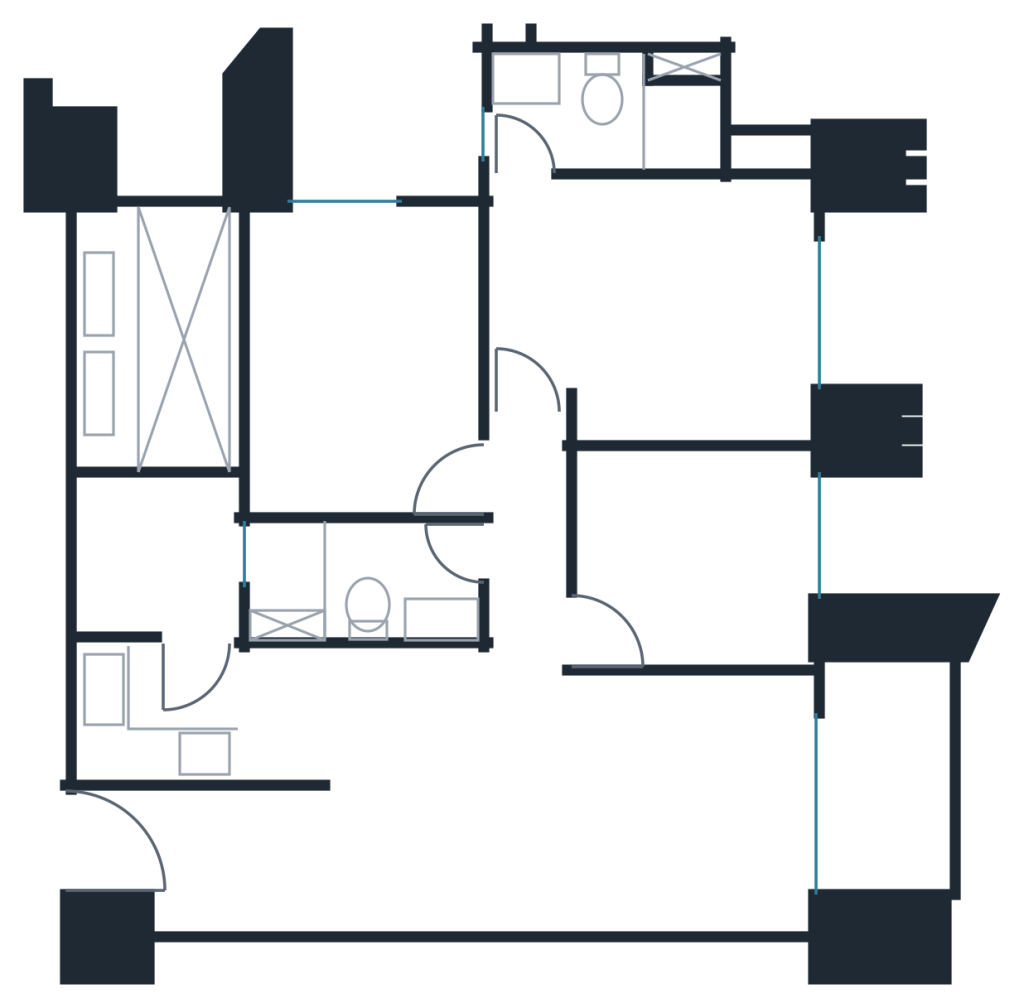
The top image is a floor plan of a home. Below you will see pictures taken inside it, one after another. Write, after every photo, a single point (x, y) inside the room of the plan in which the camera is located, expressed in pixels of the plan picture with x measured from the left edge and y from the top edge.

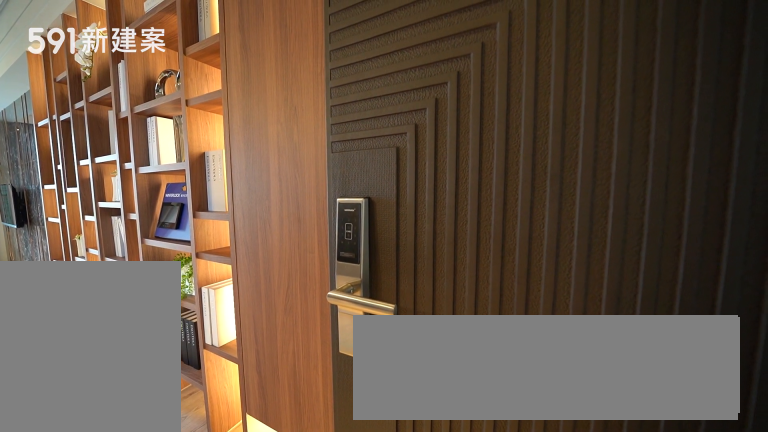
(152, 860)
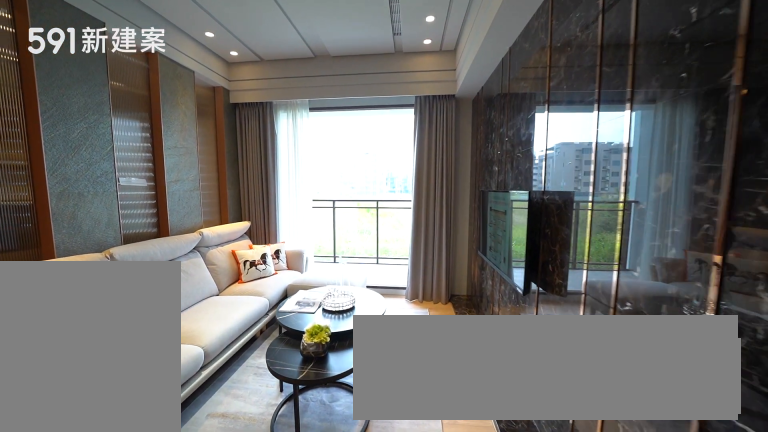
(700, 801)
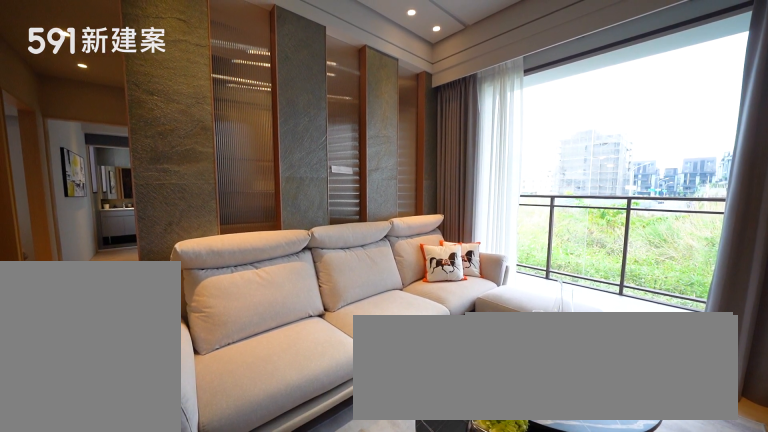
(700, 801)
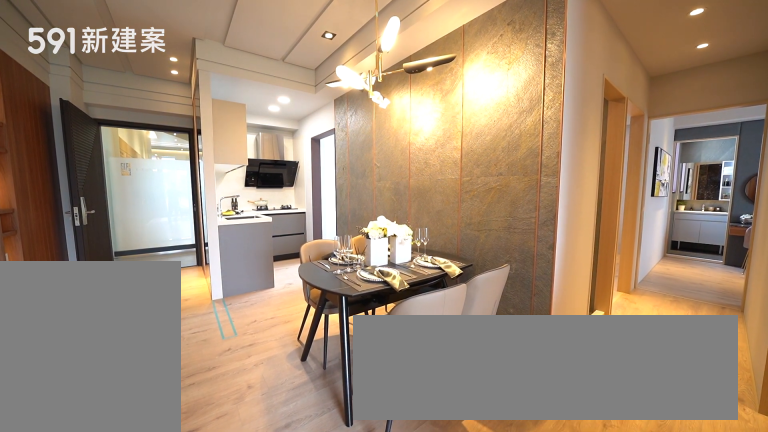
(401, 758)
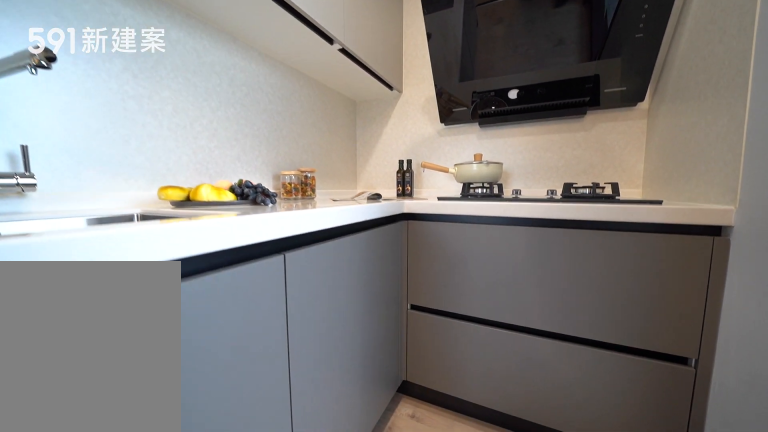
(206, 716)
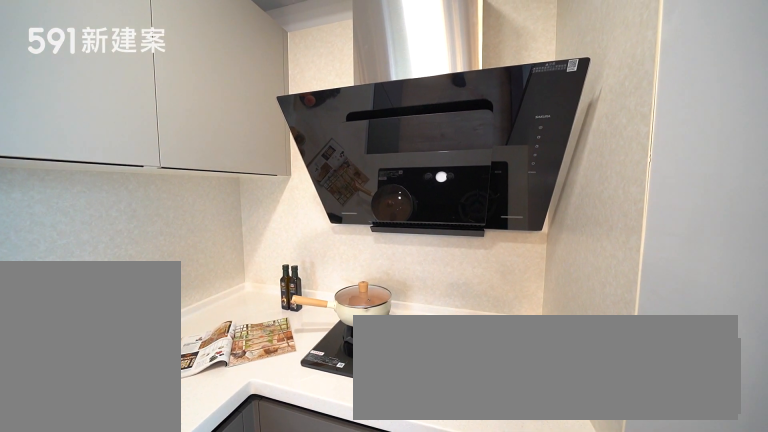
(206, 716)
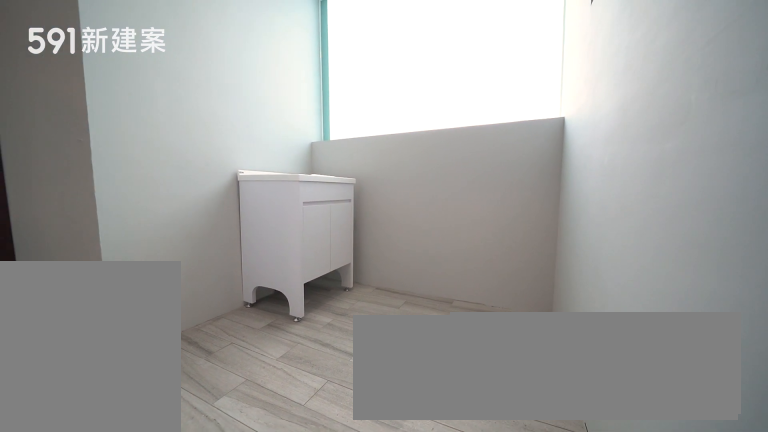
(151, 558)
